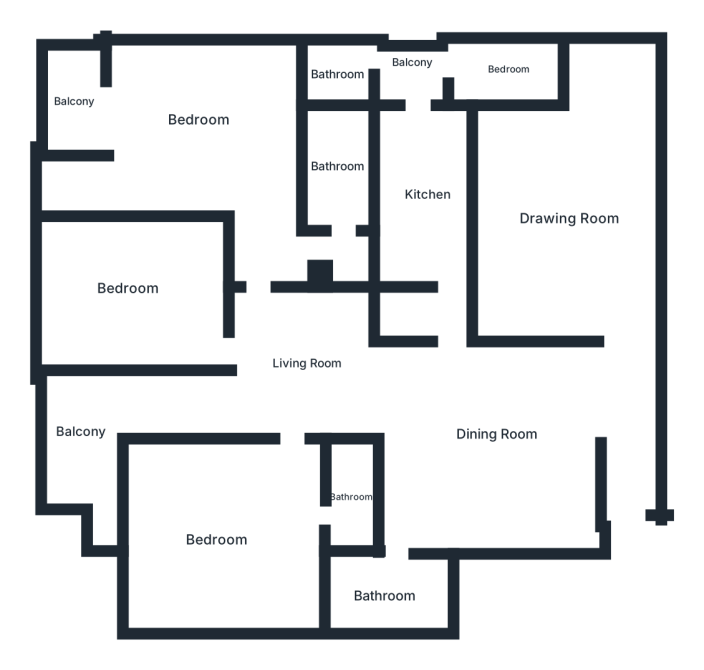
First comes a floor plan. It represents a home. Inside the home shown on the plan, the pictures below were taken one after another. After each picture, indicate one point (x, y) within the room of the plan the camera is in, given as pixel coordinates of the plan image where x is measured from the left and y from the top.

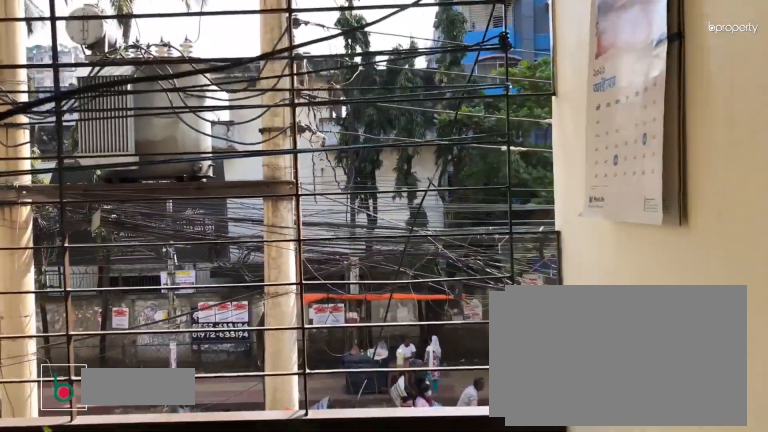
(79, 426)
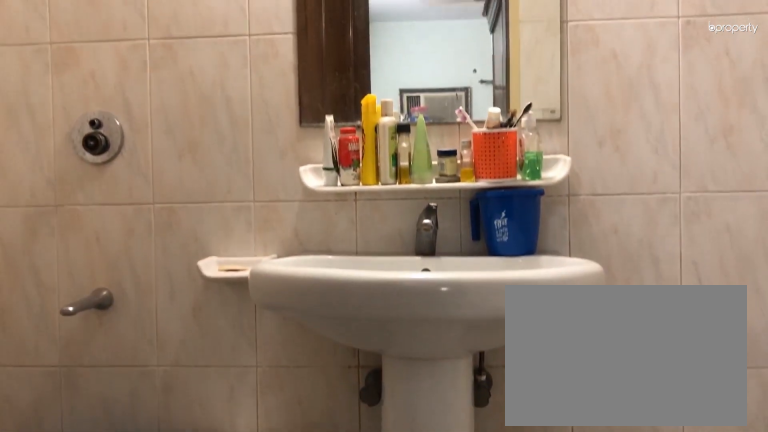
(350, 492)
